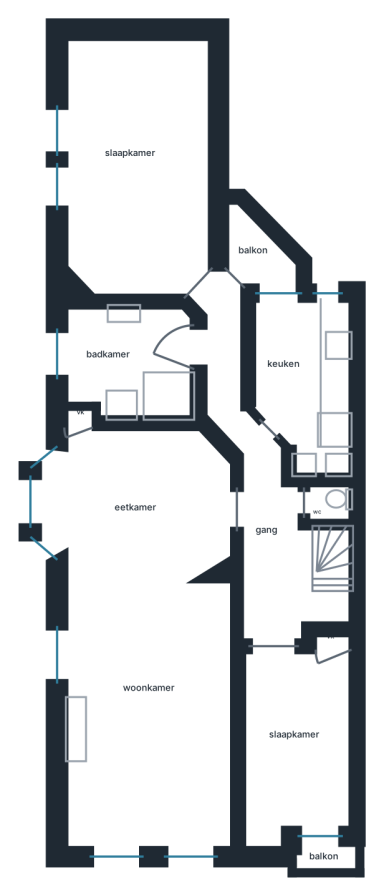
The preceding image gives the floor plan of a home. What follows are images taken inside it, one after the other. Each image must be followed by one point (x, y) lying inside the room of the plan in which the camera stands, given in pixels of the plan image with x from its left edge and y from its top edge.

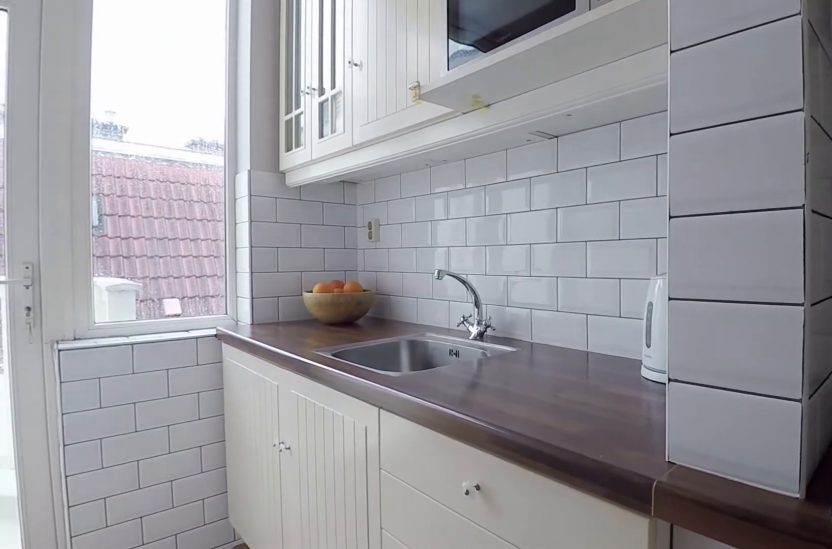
(304, 368)
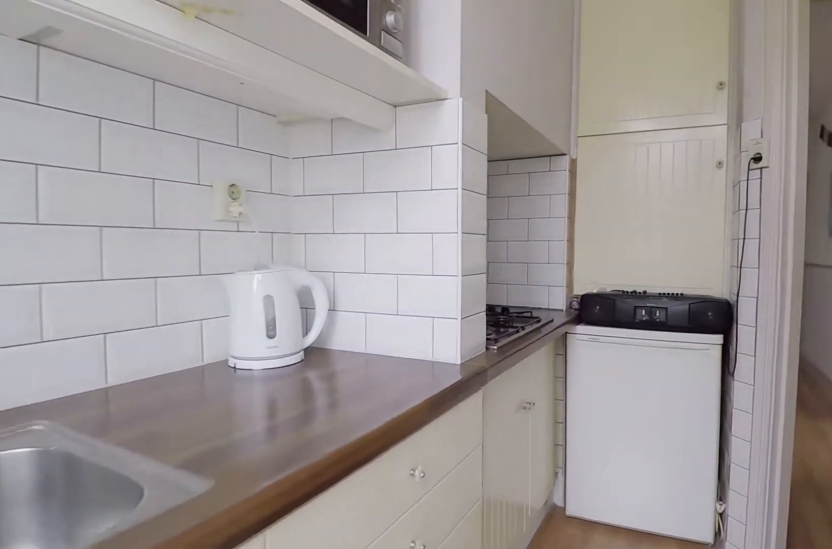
(304, 368)
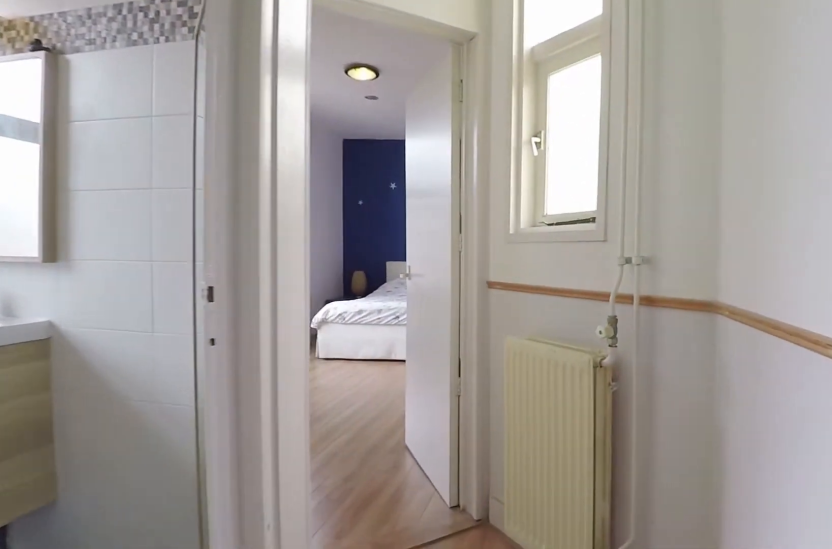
(331, 560)
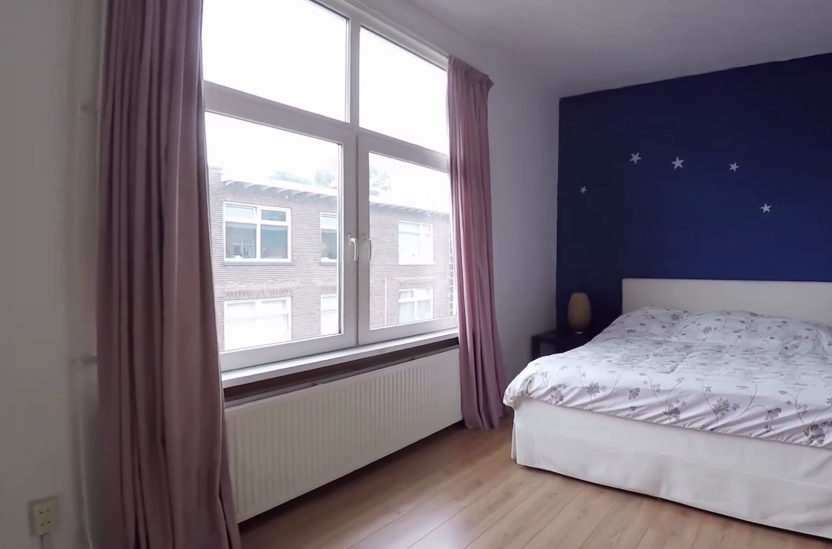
(137, 164)
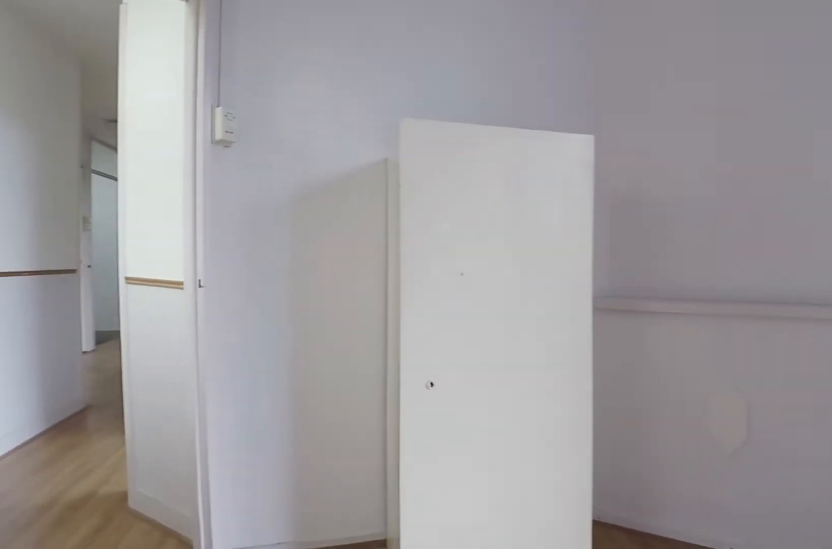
(137, 164)
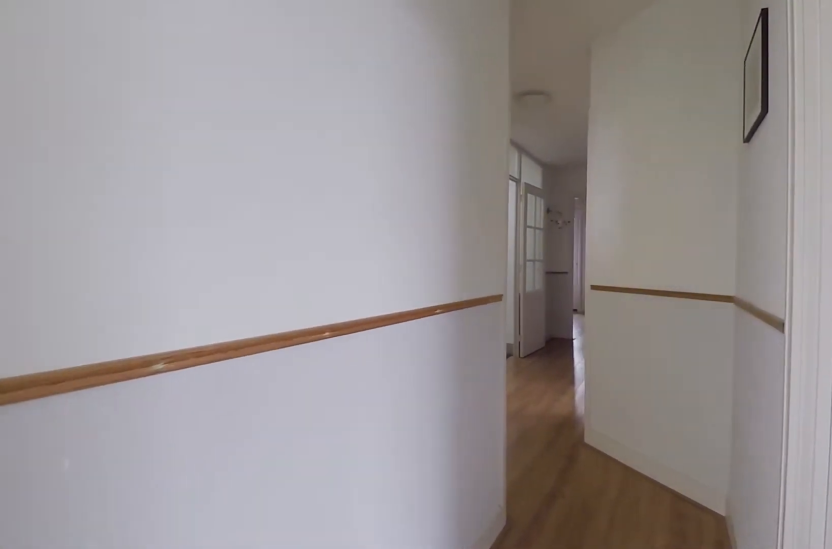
(331, 559)
